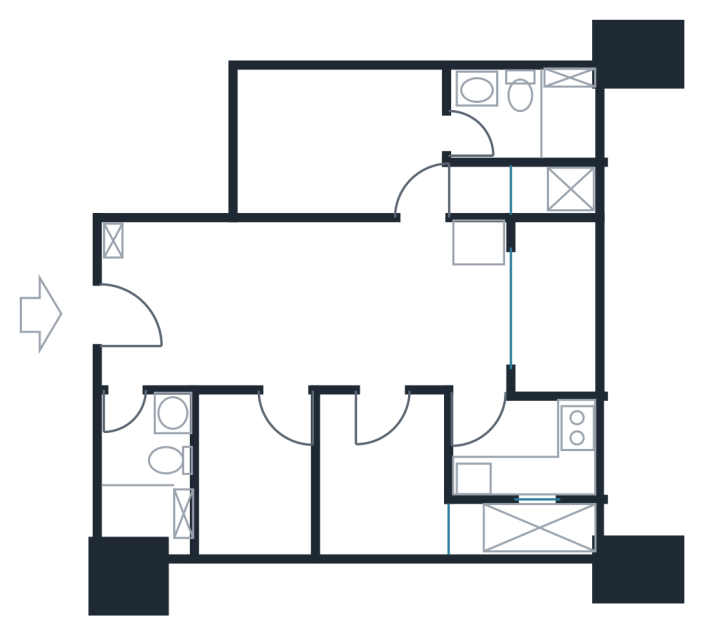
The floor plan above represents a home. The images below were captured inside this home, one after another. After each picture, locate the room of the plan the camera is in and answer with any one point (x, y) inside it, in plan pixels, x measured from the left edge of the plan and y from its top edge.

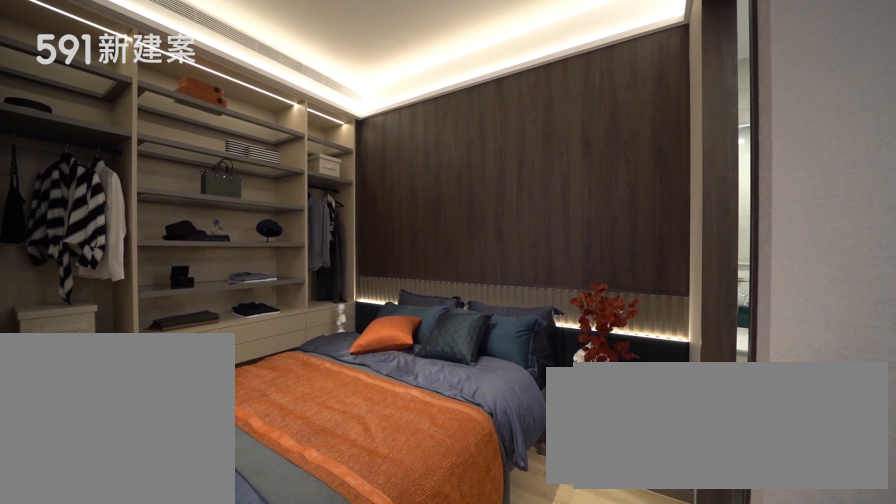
(352, 144)
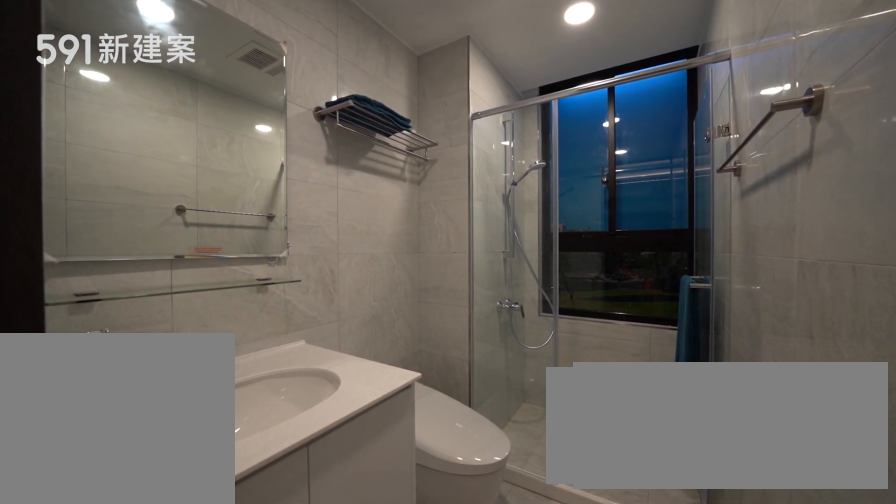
(524, 113)
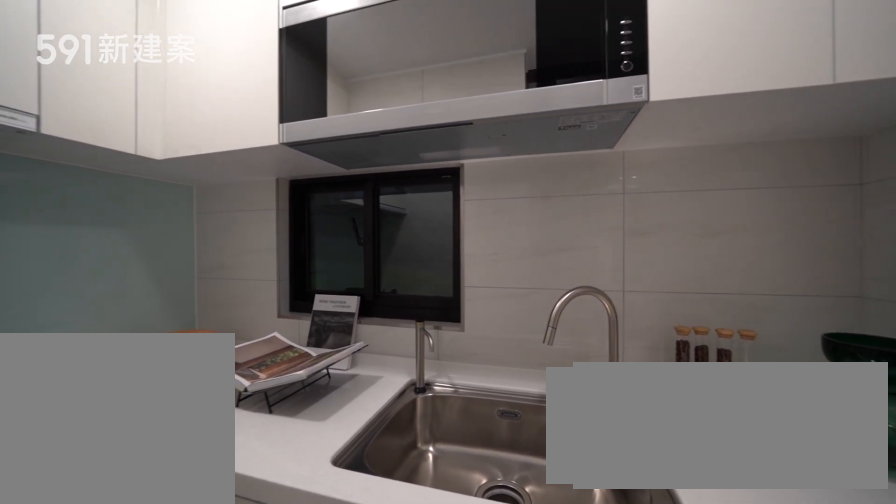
(525, 449)
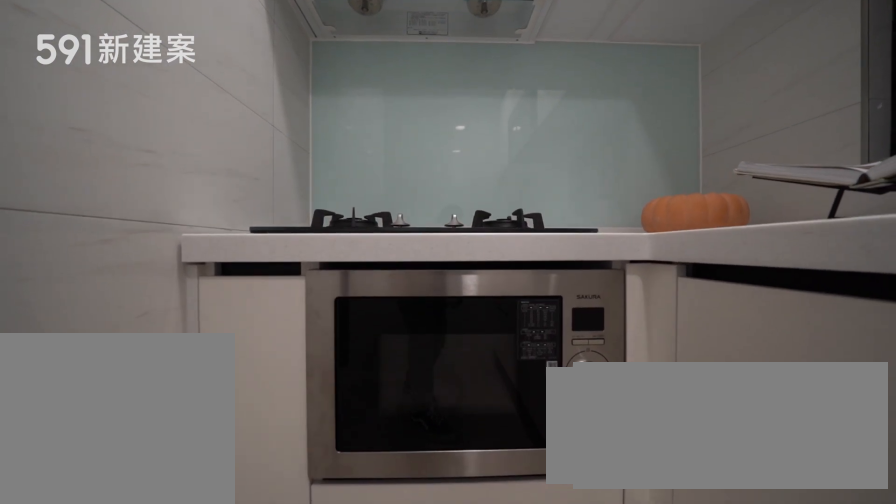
(525, 449)
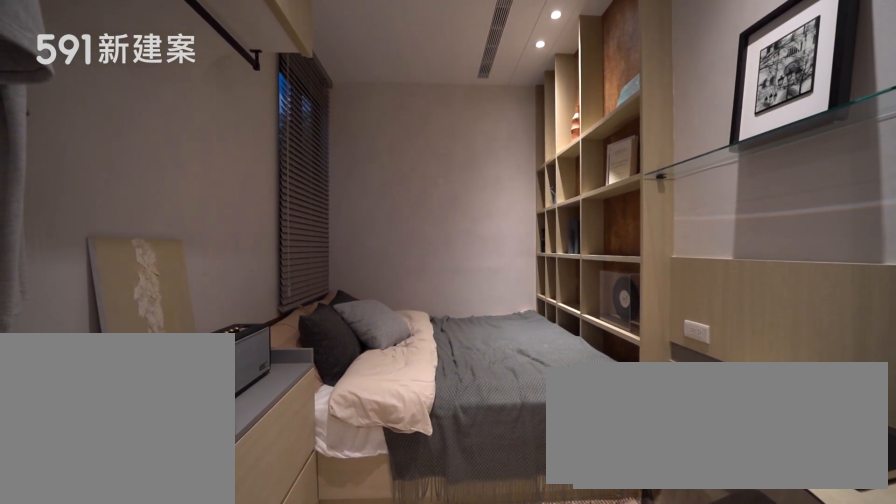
(380, 478)
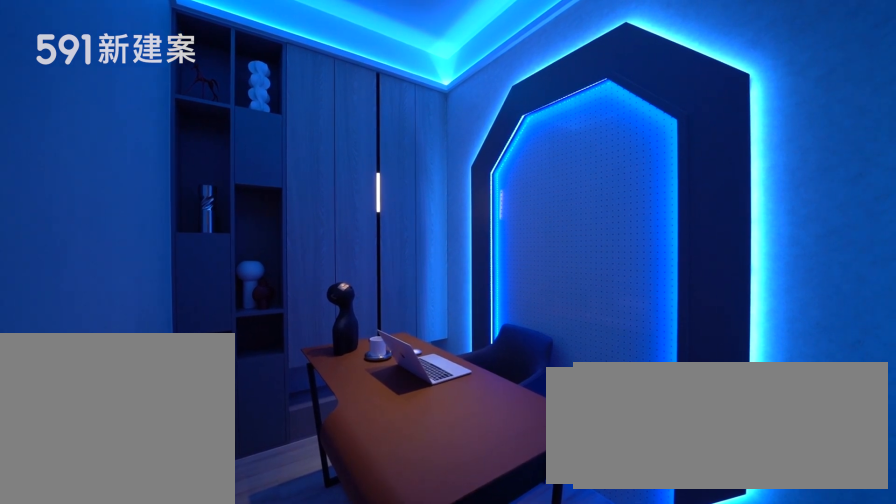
(251, 474)
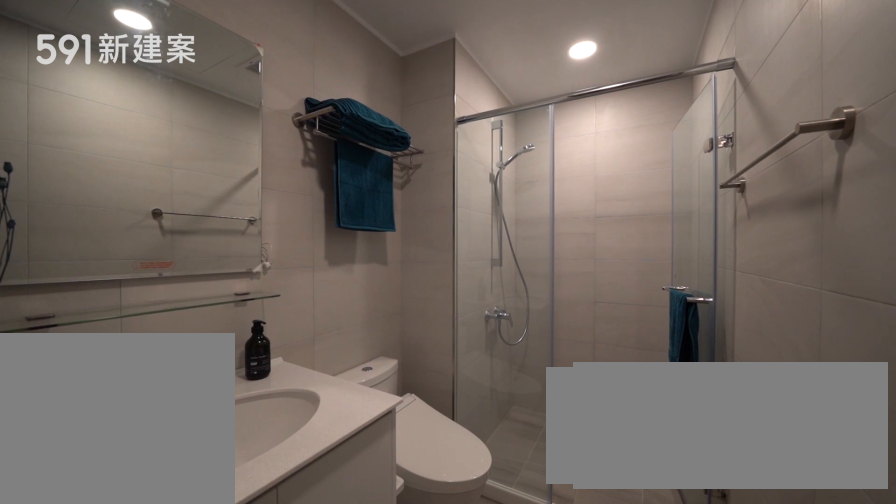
(146, 462)
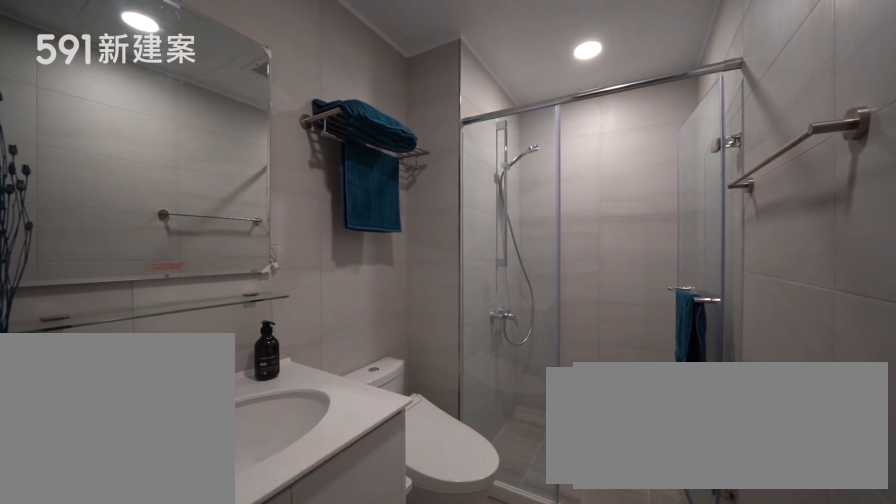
(146, 462)
